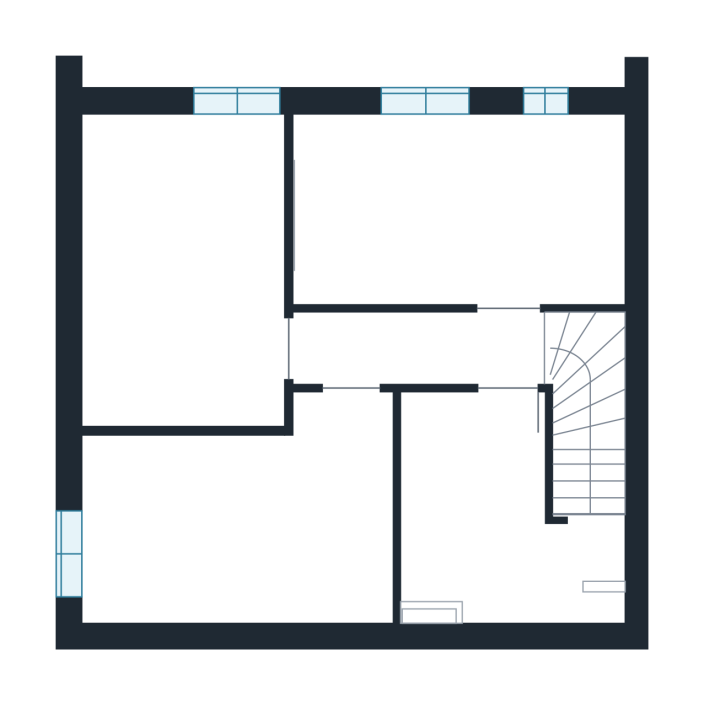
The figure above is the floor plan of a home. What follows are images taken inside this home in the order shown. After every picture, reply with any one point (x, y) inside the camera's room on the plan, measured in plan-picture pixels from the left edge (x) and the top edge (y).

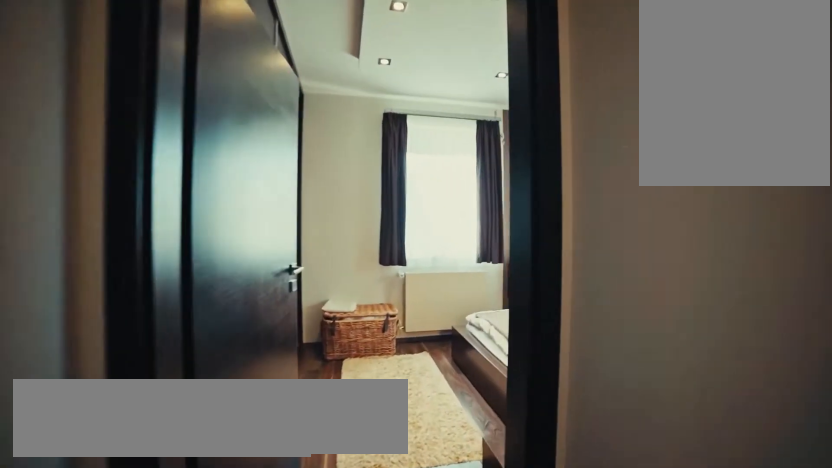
(385, 350)
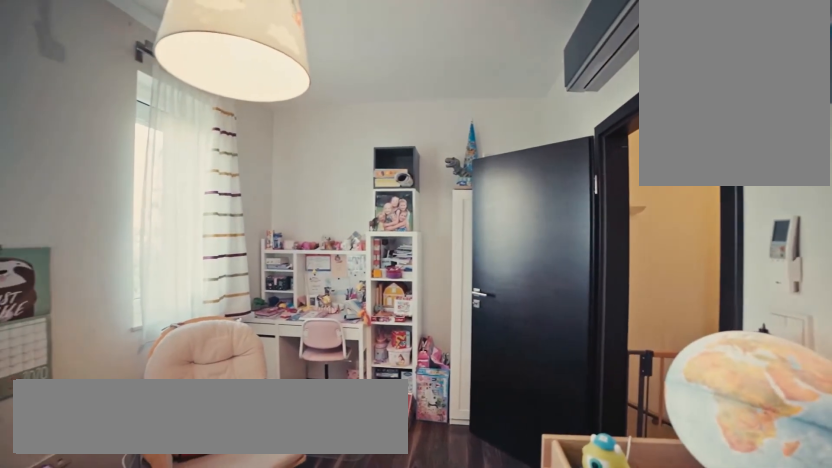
(362, 256)
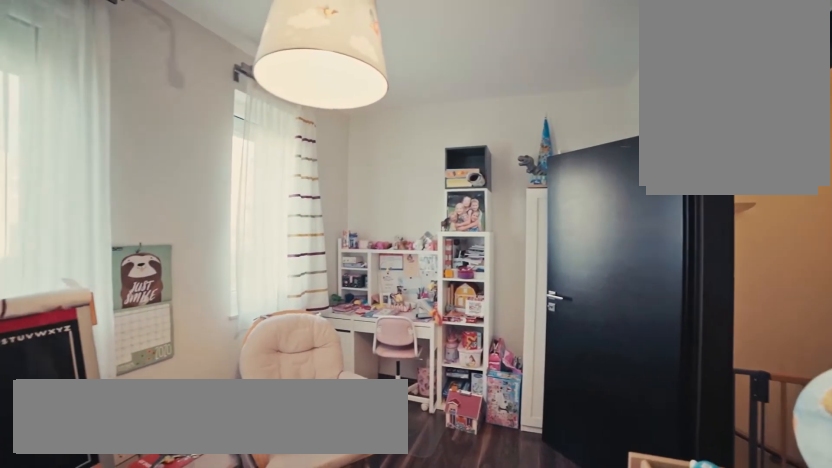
(363, 256)
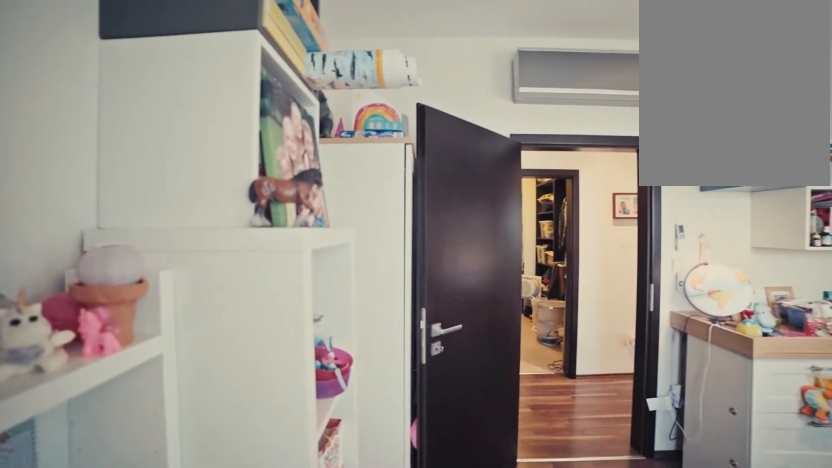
(579, 196)
